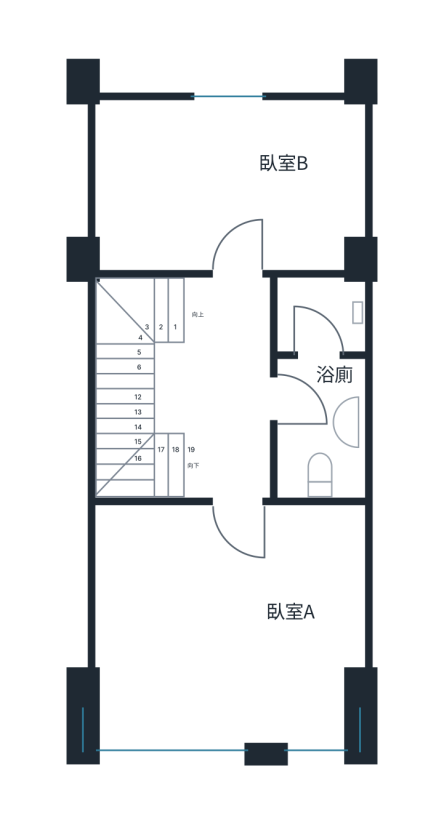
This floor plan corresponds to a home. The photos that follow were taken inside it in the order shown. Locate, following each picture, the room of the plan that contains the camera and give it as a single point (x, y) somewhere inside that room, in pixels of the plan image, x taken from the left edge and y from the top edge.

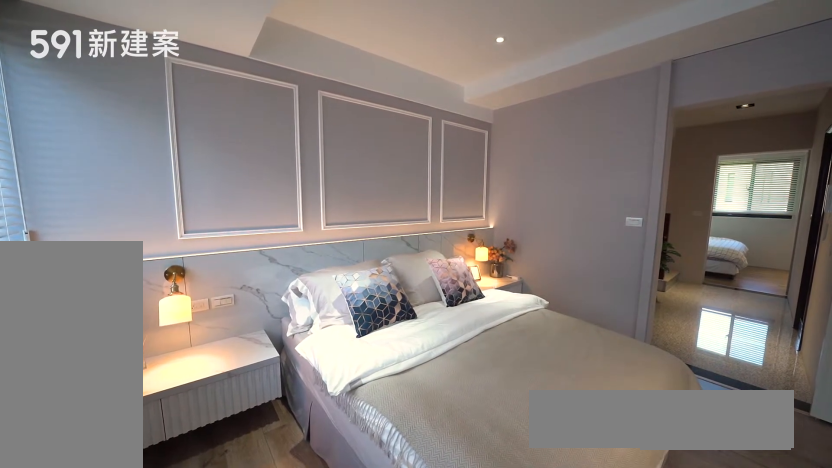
(230, 627)
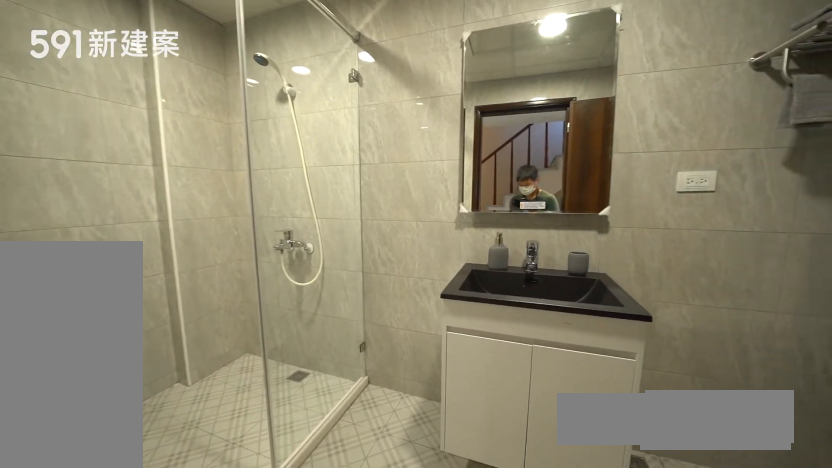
(318, 387)
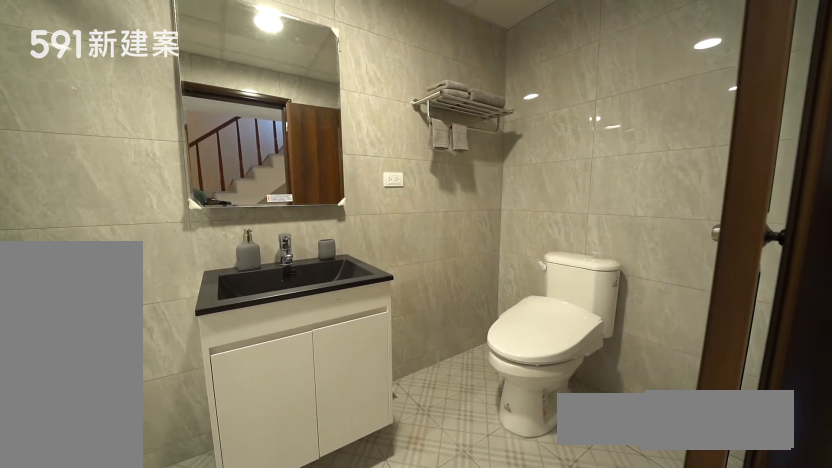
(318, 387)
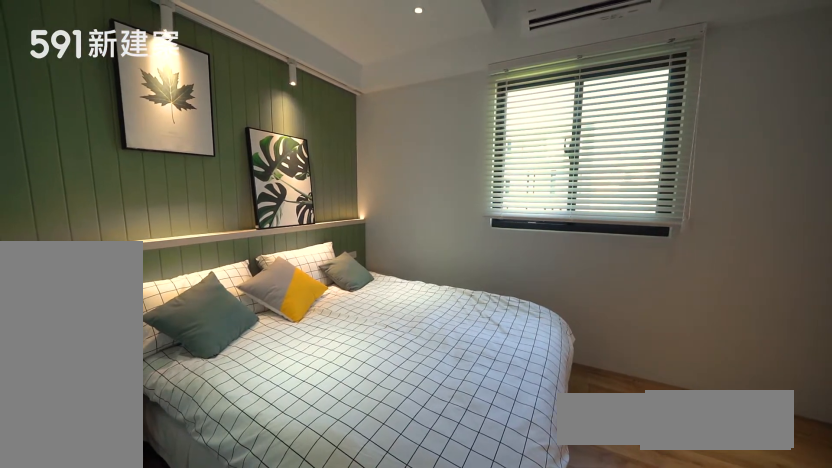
(229, 184)
